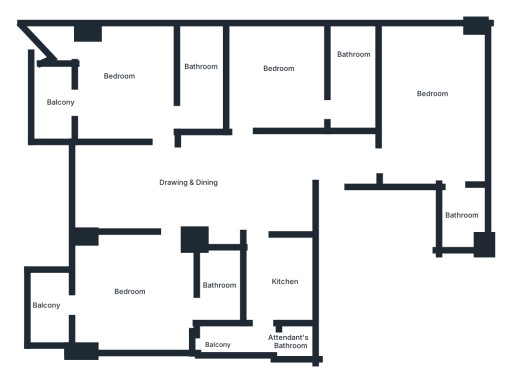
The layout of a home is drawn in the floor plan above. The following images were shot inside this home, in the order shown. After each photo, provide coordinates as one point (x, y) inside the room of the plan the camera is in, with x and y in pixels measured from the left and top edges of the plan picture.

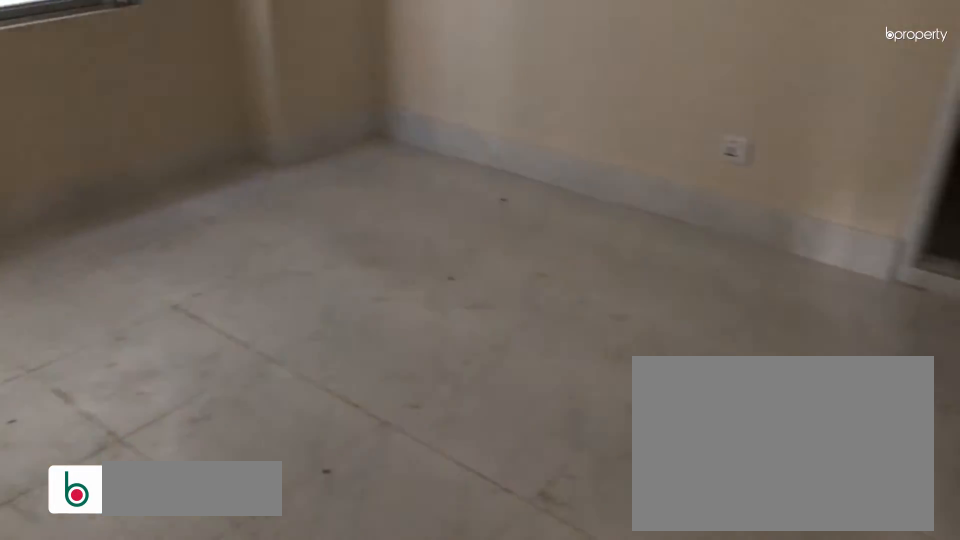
(289, 85)
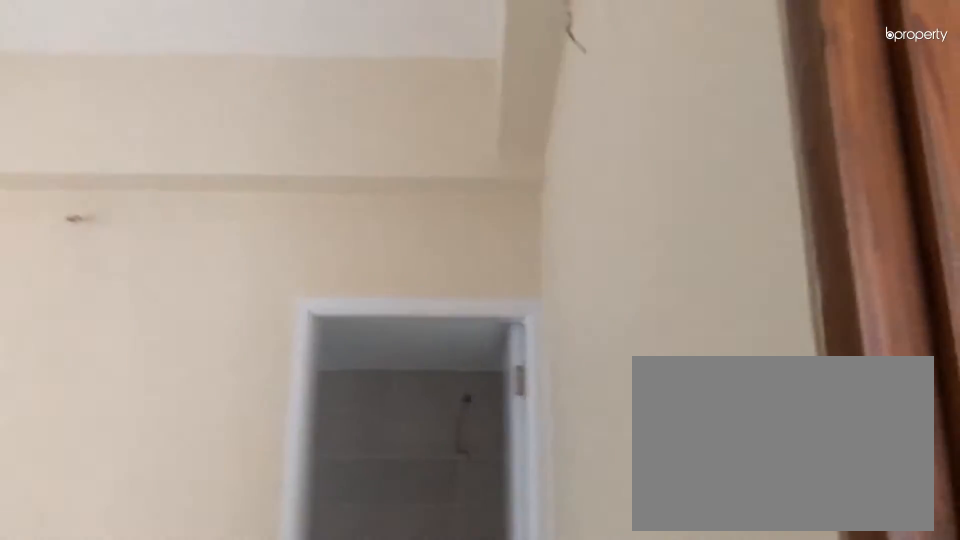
(289, 85)
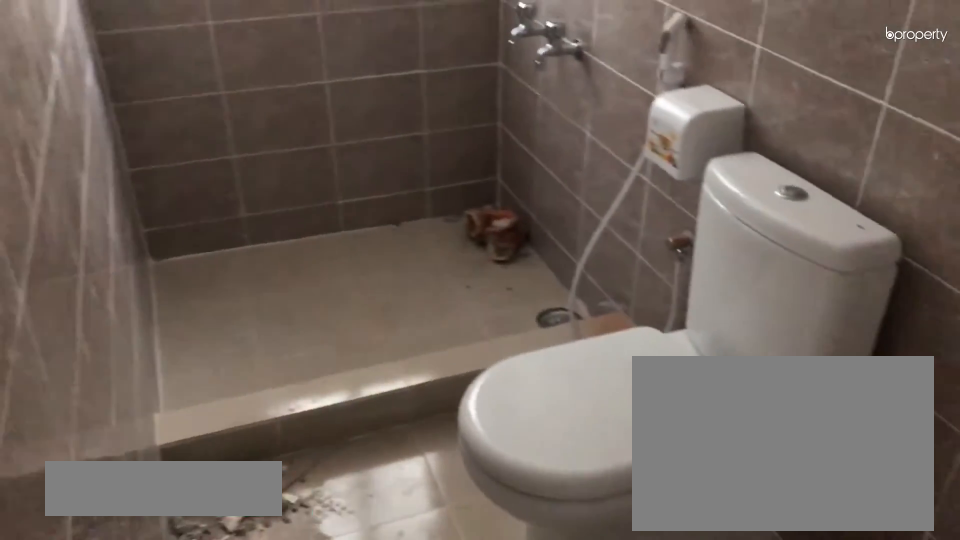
(356, 84)
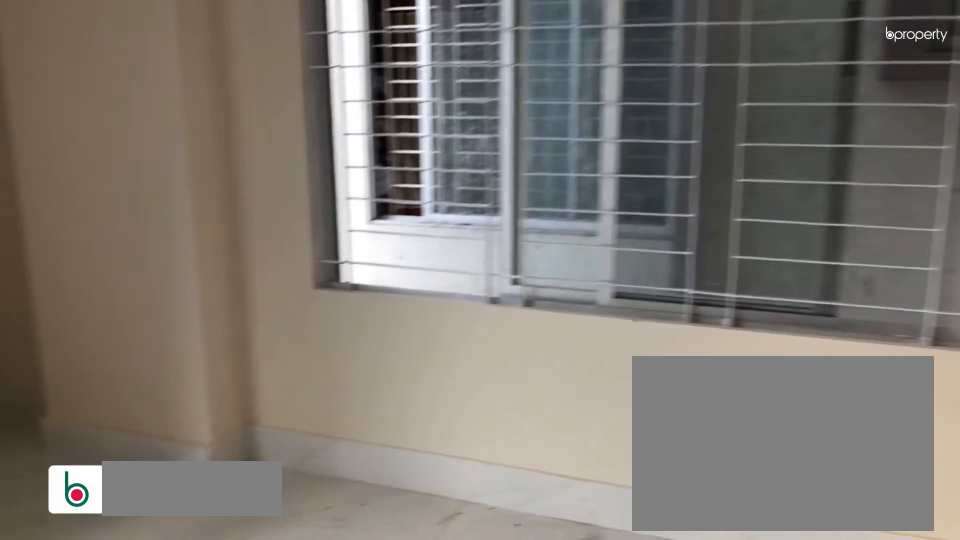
(123, 91)
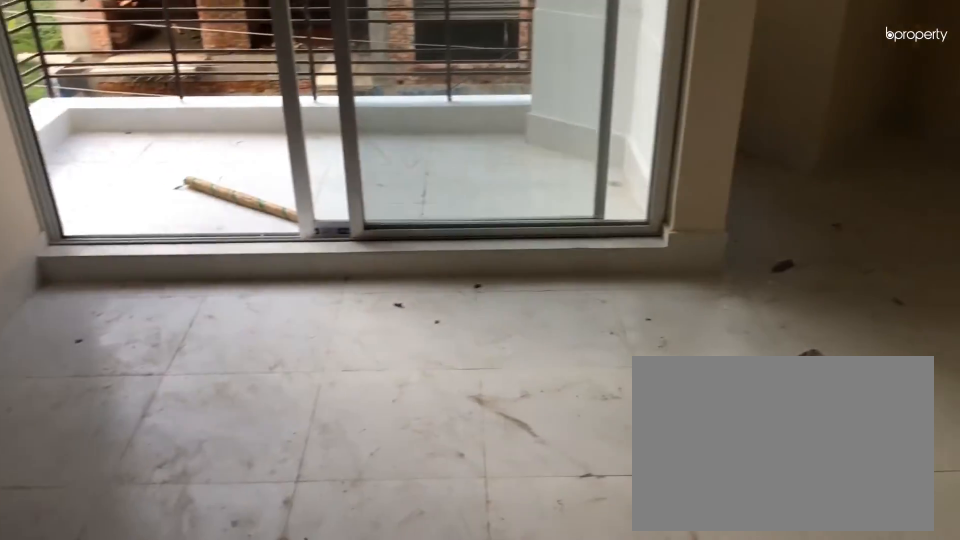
(123, 91)
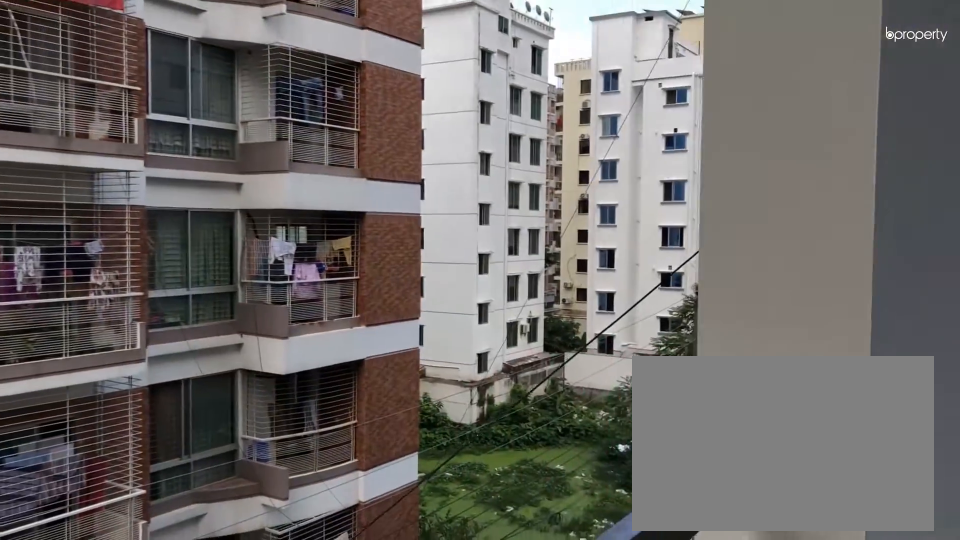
(57, 103)
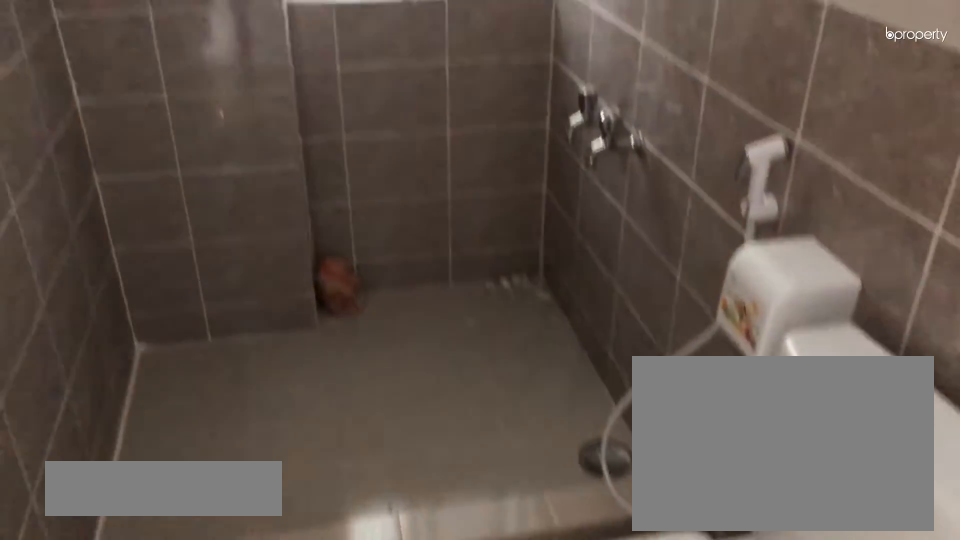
(202, 75)
